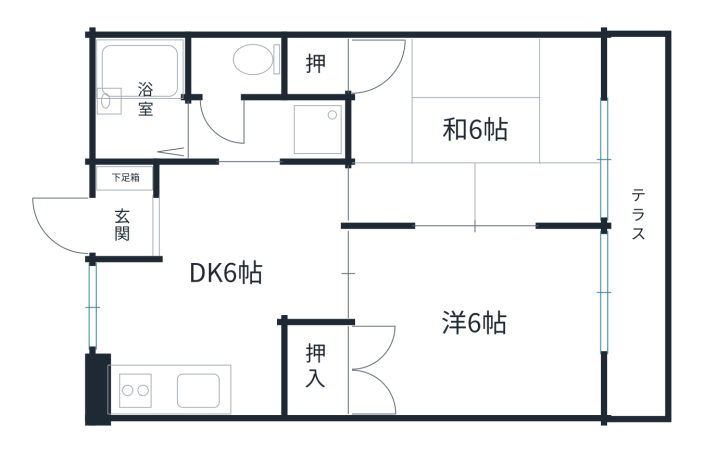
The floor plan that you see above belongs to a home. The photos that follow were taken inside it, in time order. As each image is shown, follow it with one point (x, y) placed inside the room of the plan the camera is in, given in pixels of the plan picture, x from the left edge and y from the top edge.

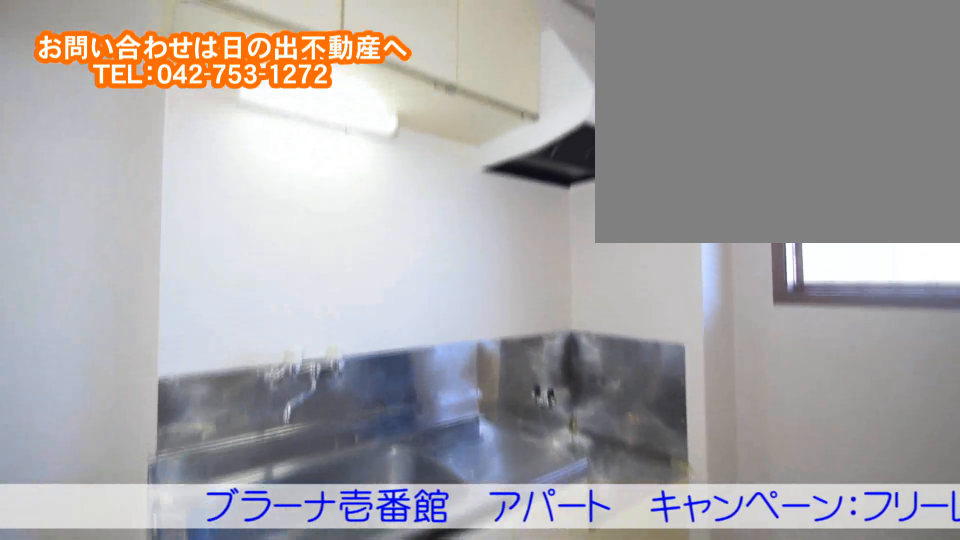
(231, 302)
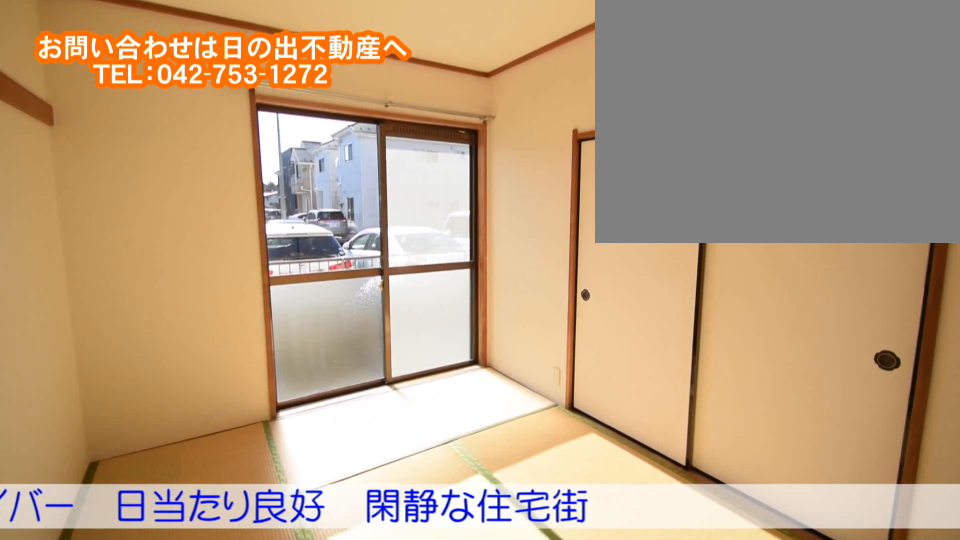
(536, 129)
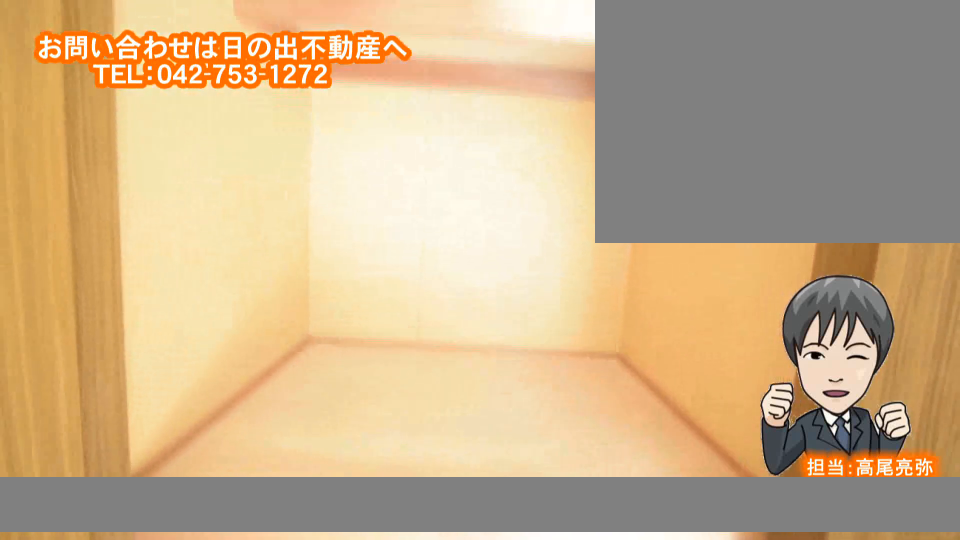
(541, 315)
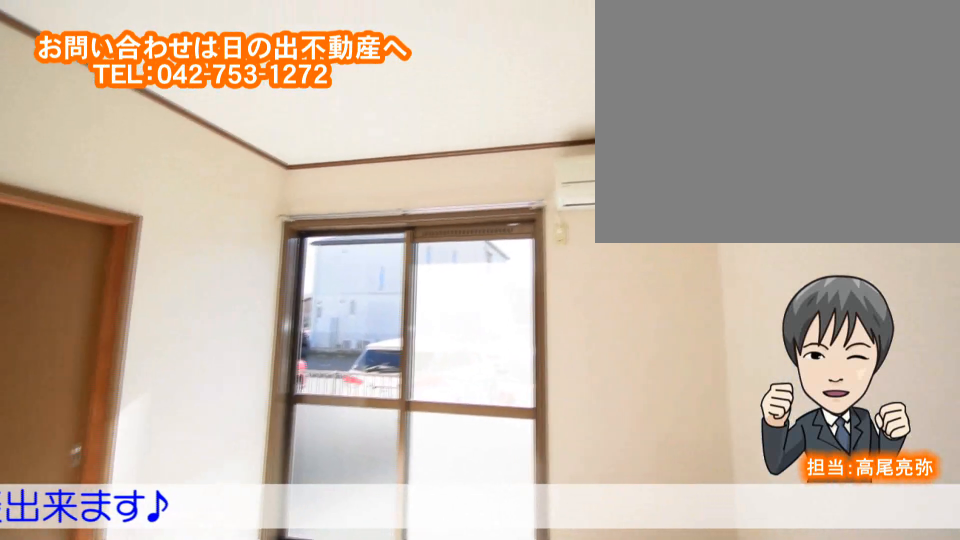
(541, 315)
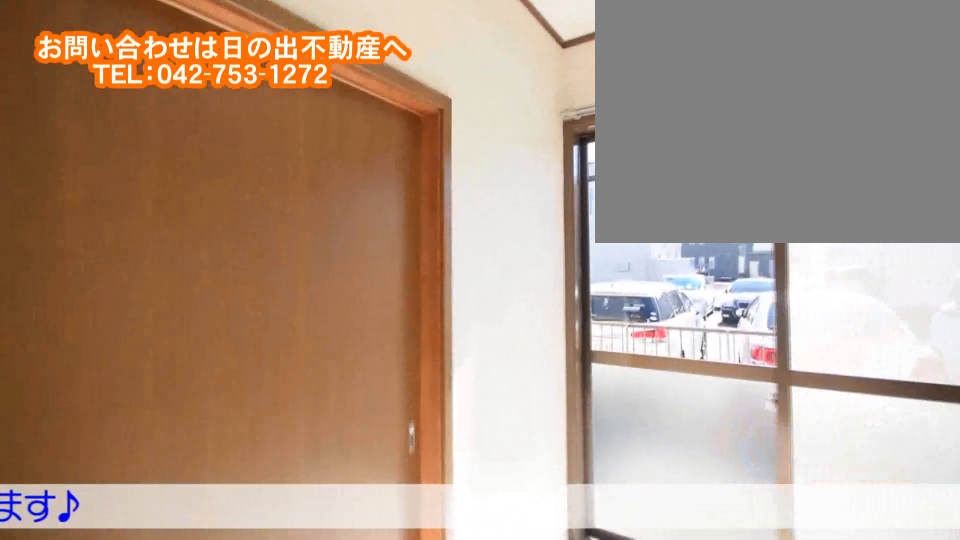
(541, 315)
